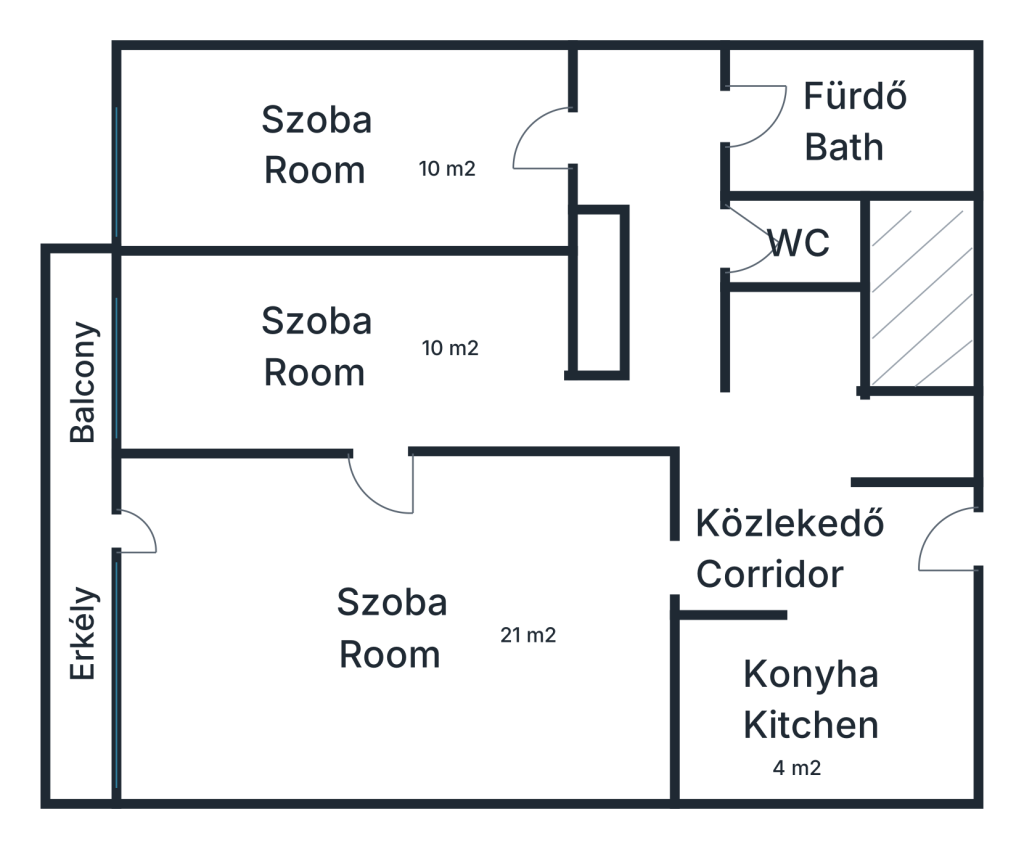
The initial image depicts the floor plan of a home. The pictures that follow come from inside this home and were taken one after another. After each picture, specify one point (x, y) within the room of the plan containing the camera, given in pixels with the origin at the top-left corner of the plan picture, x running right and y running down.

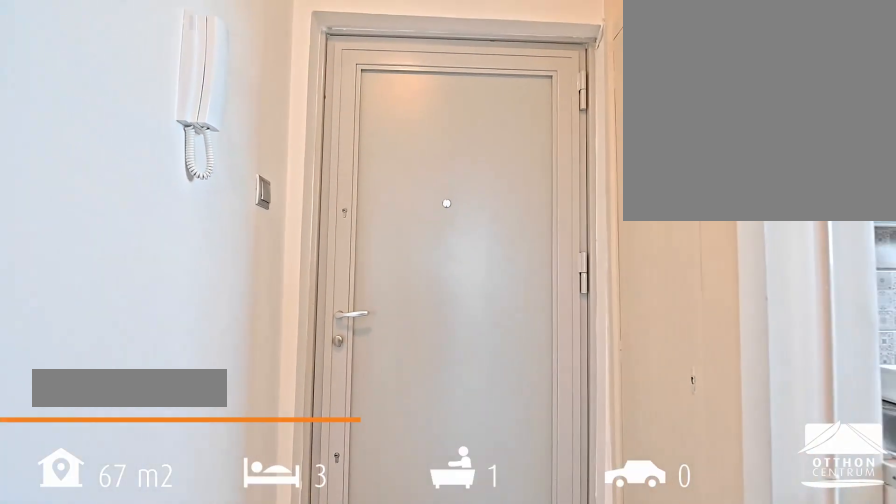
(805, 551)
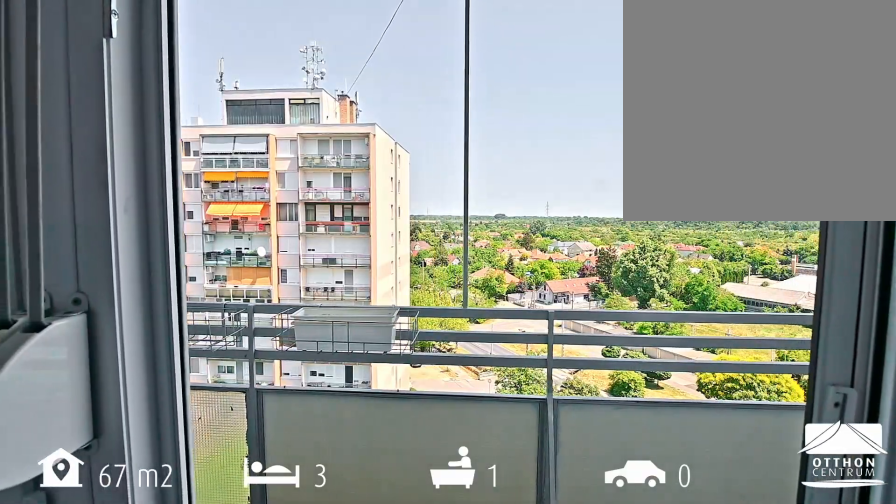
(80, 519)
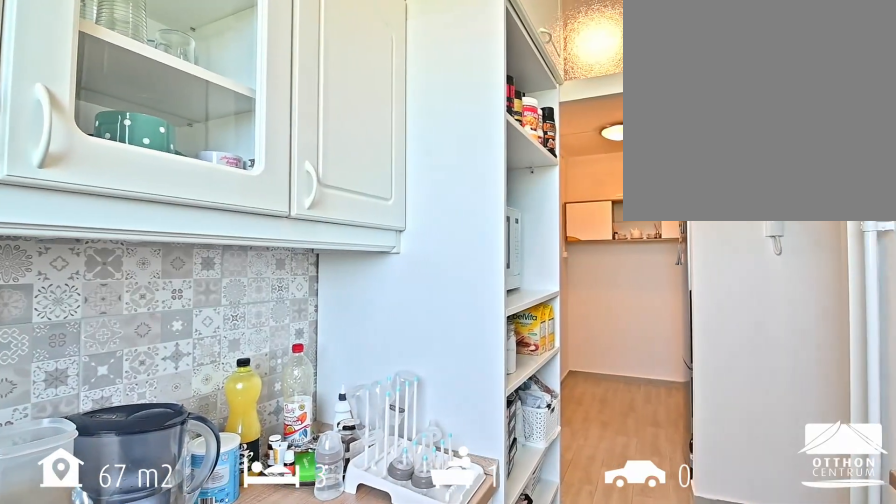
(814, 697)
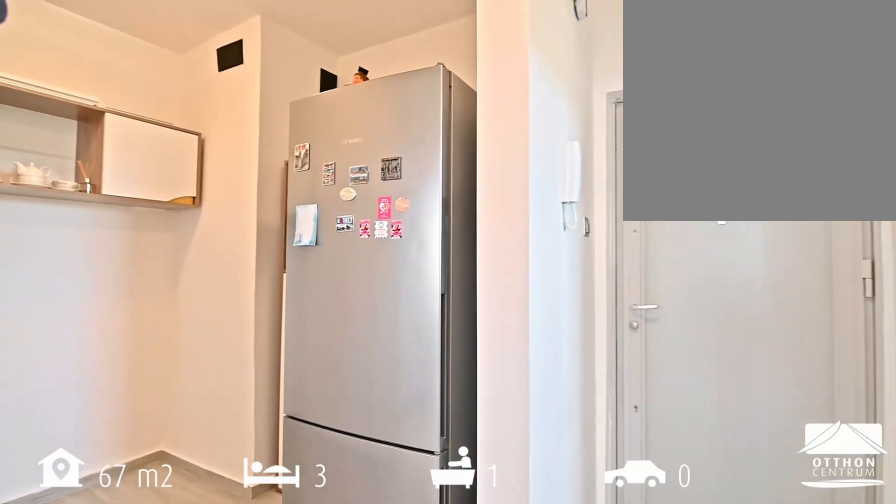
(923, 438)
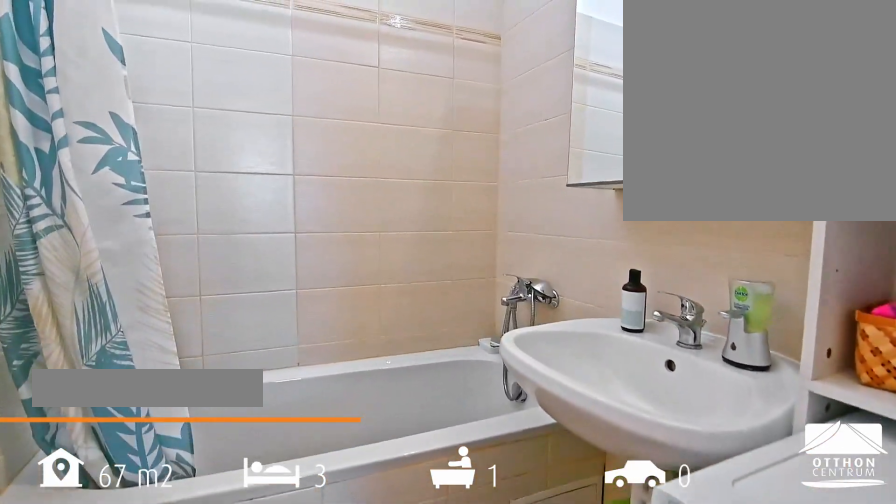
(861, 123)
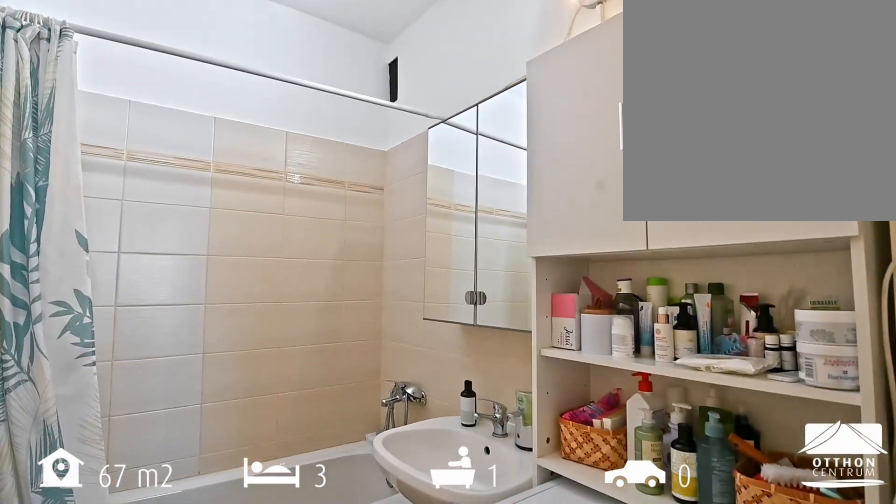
(861, 123)
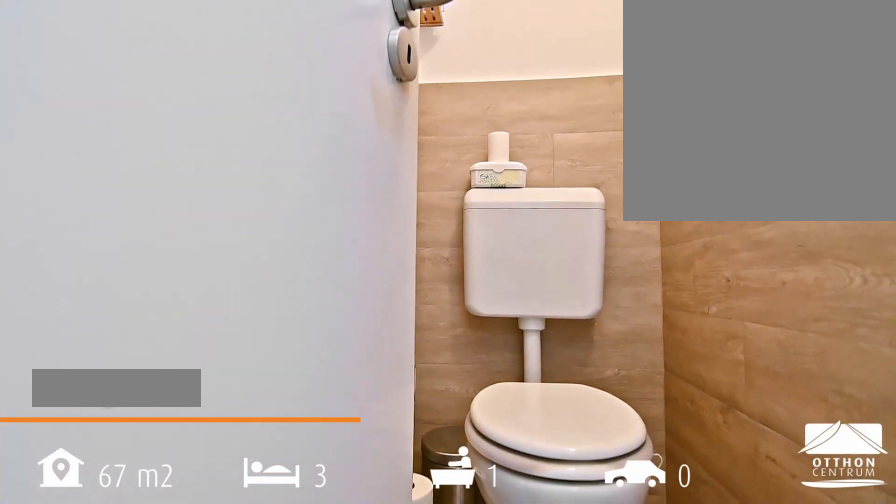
(814, 250)
